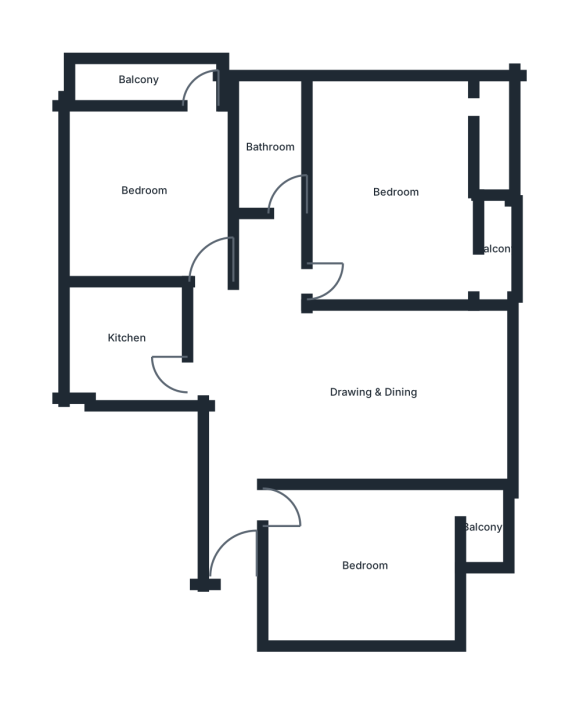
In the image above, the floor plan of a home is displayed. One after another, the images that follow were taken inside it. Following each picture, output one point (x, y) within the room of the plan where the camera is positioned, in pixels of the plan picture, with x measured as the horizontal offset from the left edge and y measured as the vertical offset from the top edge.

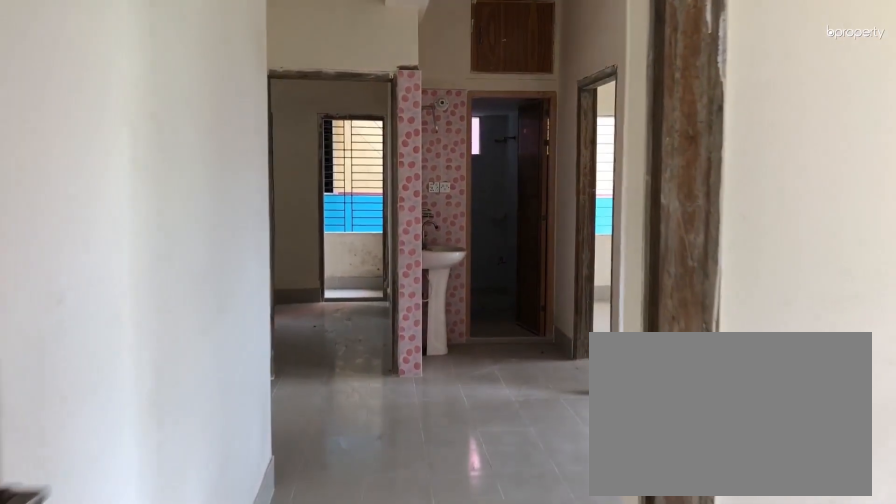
(232, 530)
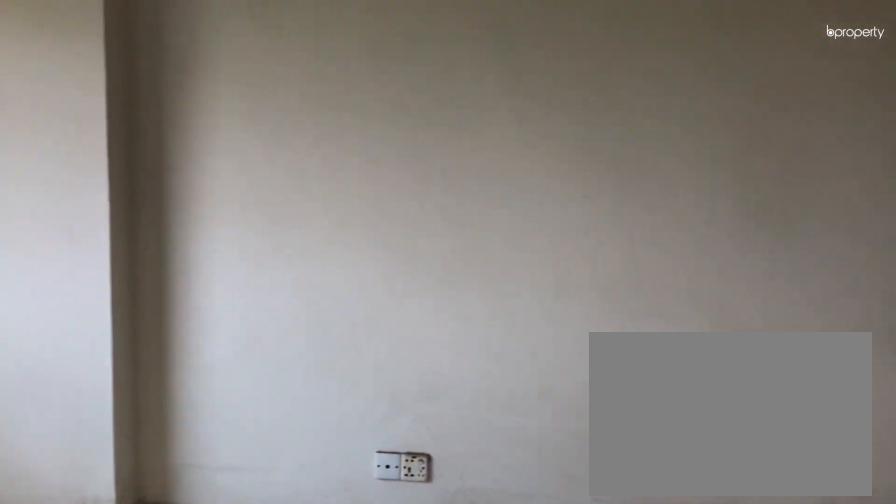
(367, 394)
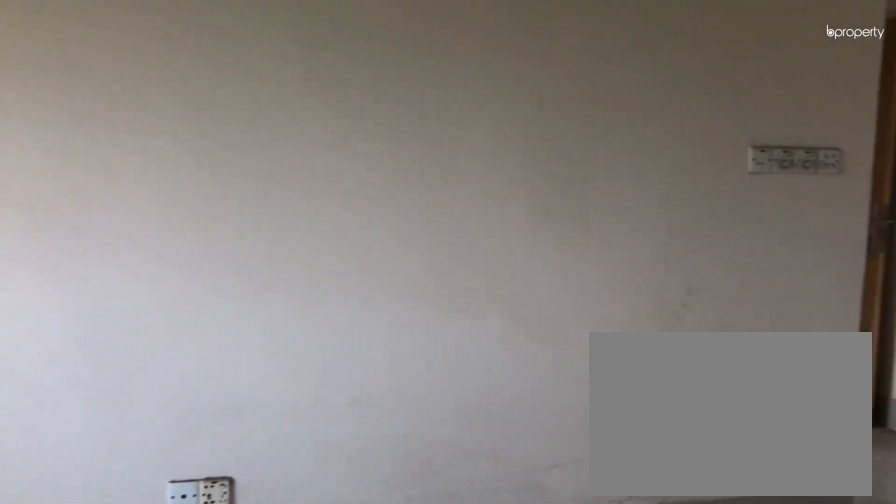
(367, 394)
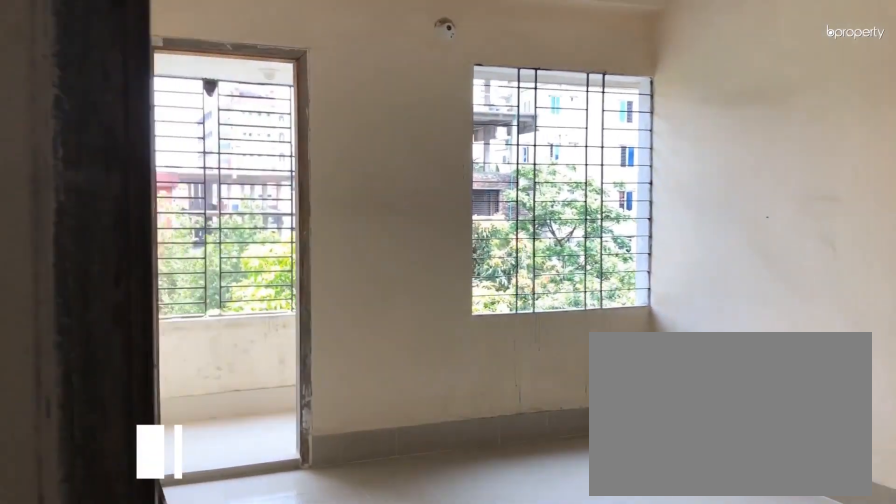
(312, 540)
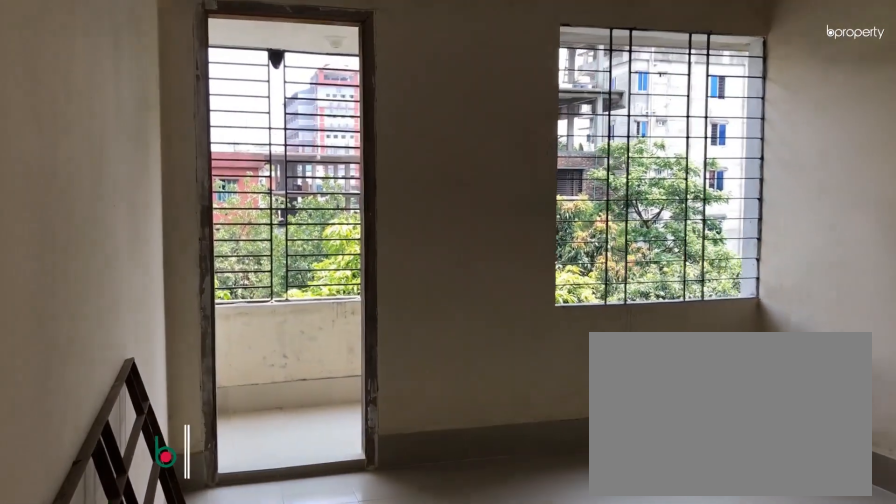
(312, 540)
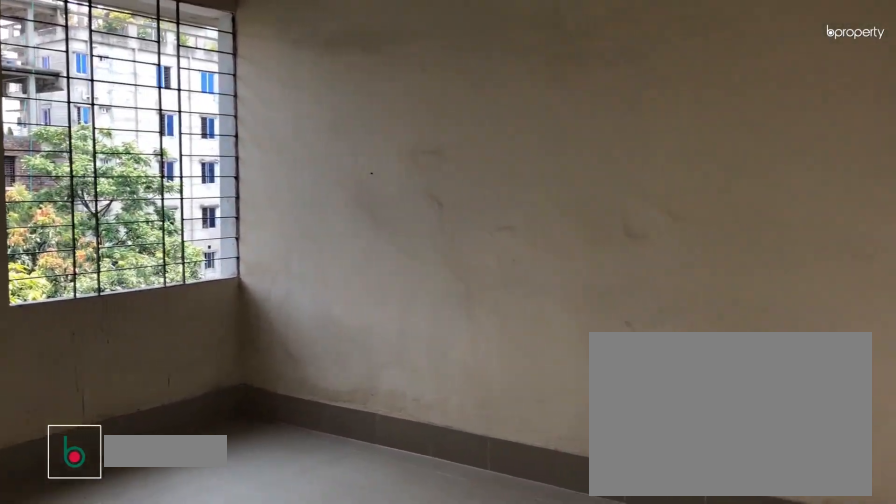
(366, 567)
